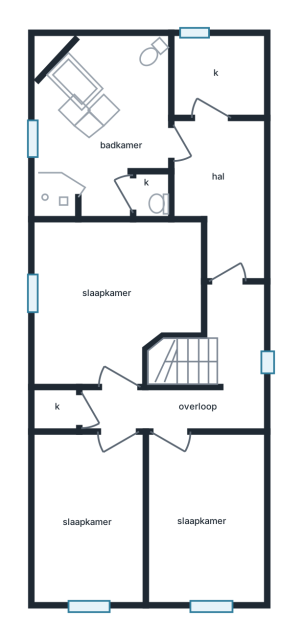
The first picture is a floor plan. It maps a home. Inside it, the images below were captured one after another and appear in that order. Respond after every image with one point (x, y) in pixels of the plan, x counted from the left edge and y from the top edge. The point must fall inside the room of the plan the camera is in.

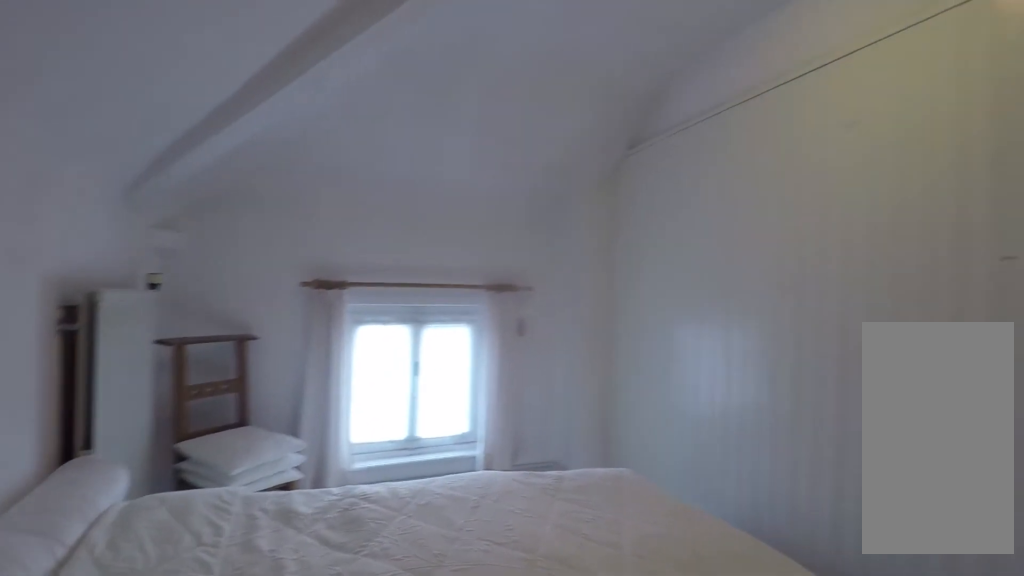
(203, 518)
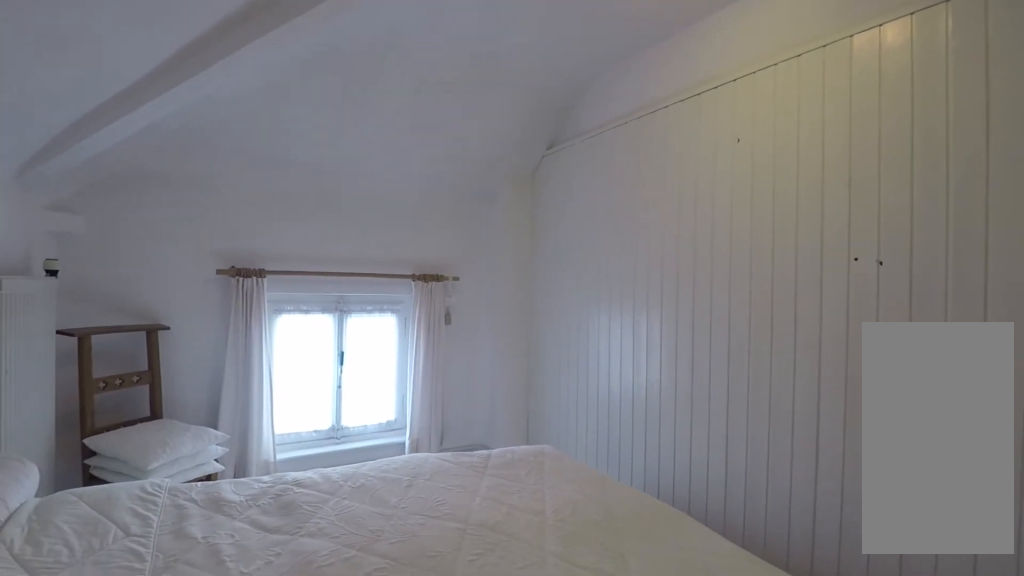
(203, 518)
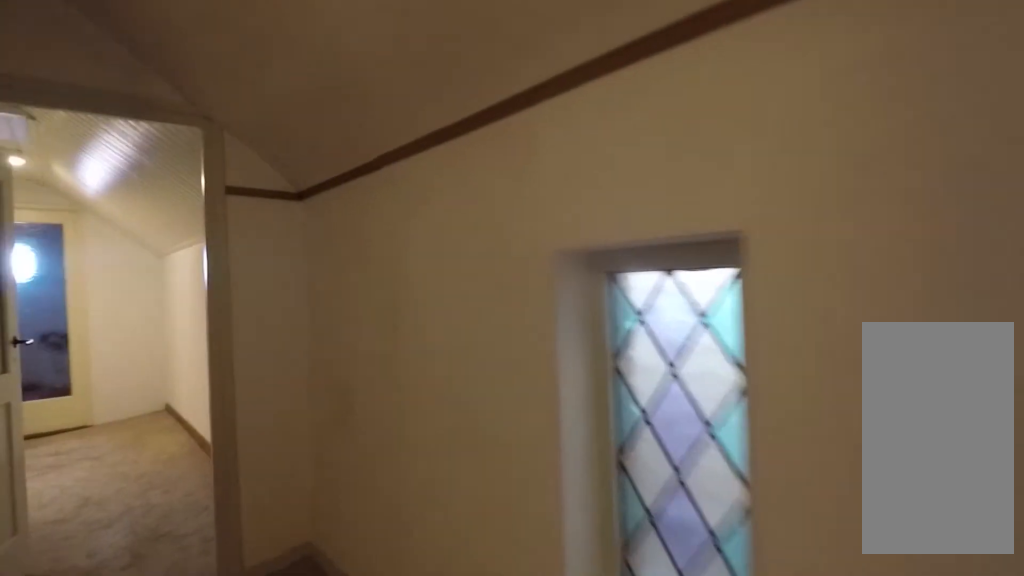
(198, 380)
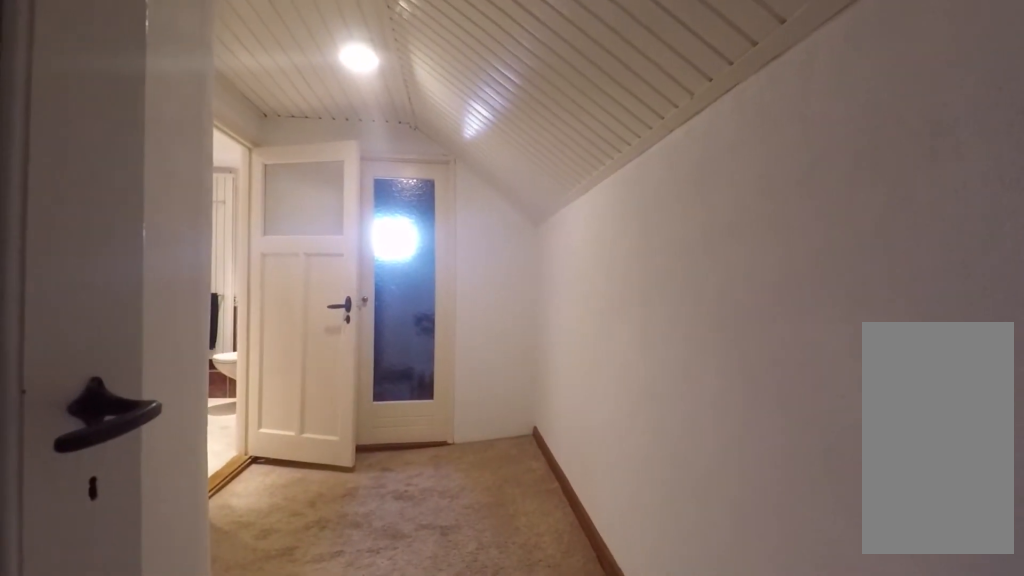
(222, 192)
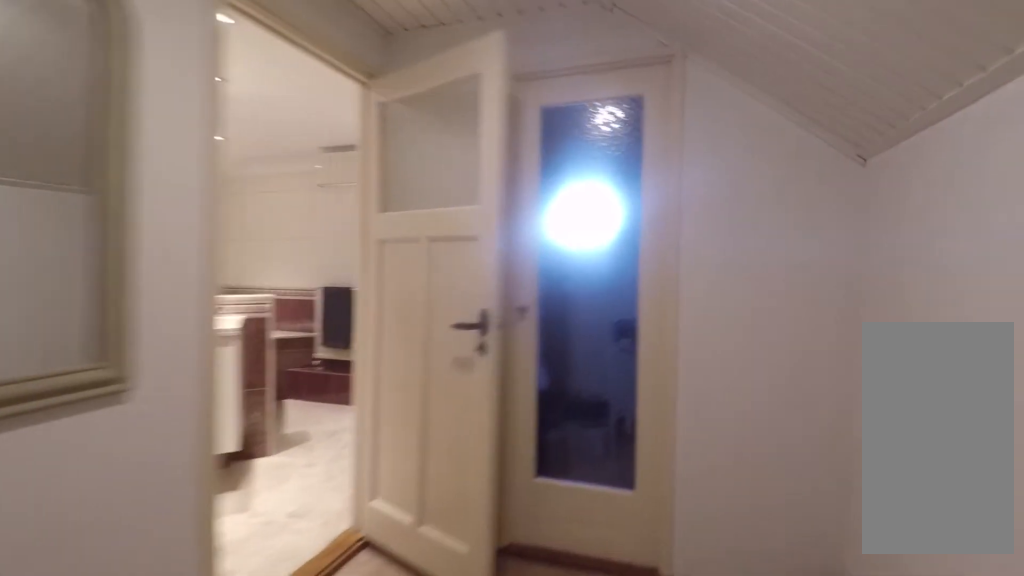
(222, 192)
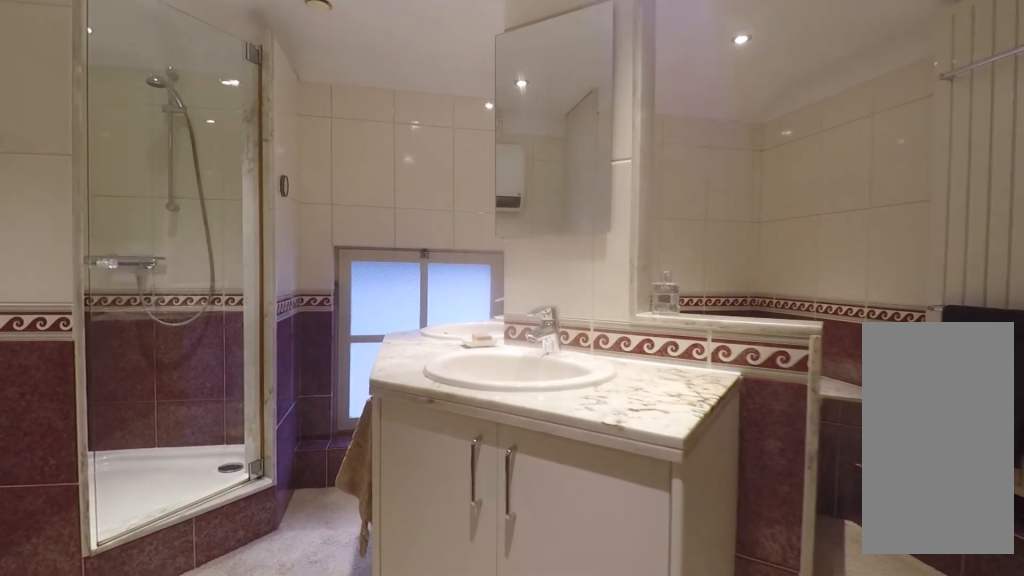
(101, 126)
